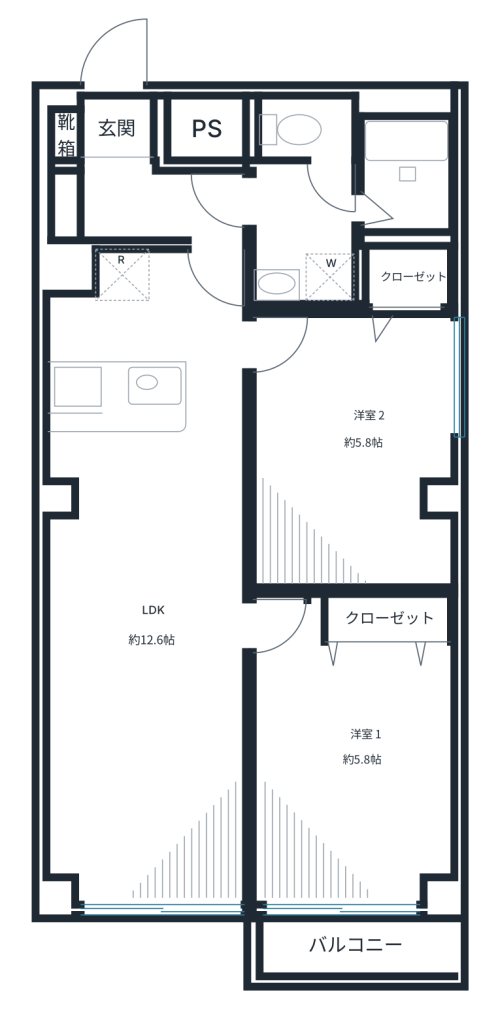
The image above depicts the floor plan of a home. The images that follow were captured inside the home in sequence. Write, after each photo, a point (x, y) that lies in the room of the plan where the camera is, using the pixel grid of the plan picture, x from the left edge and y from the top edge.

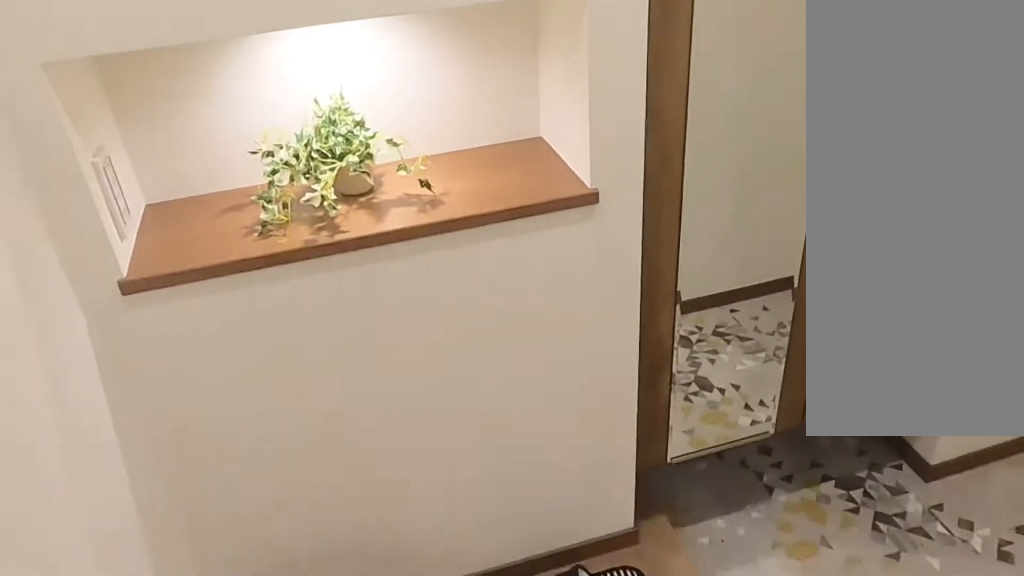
(130, 179)
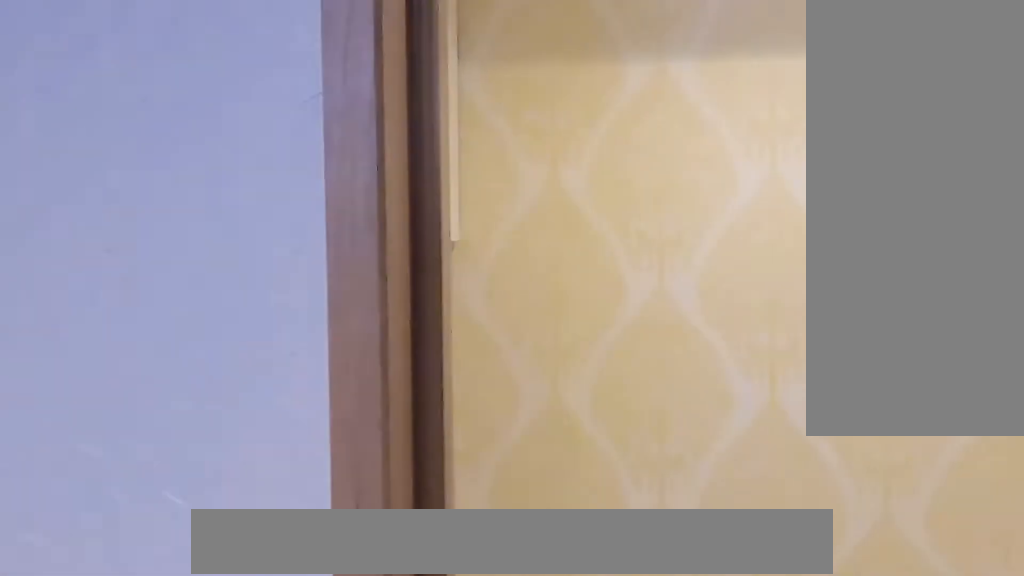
(341, 221)
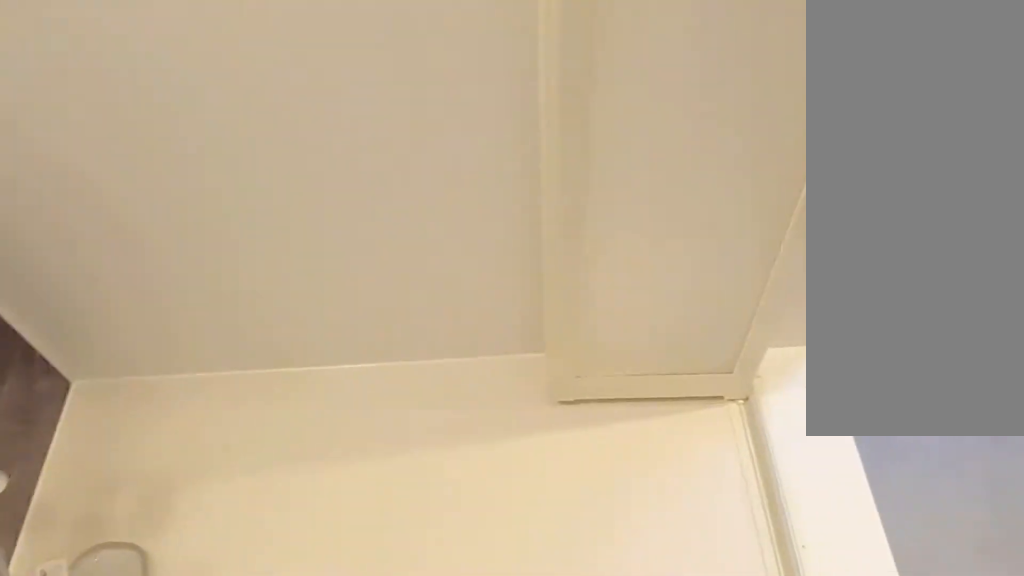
(340, 221)
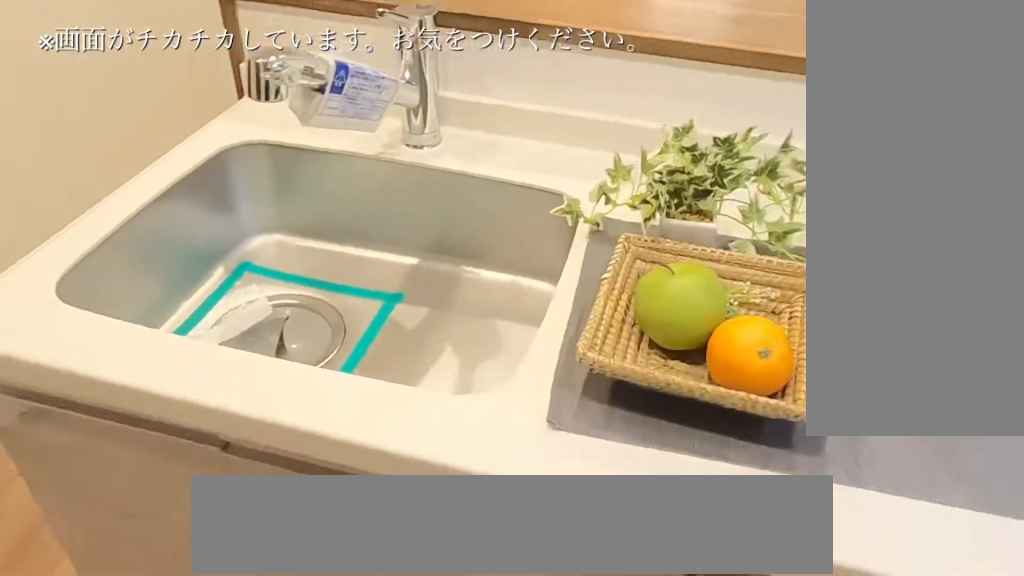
(127, 313)
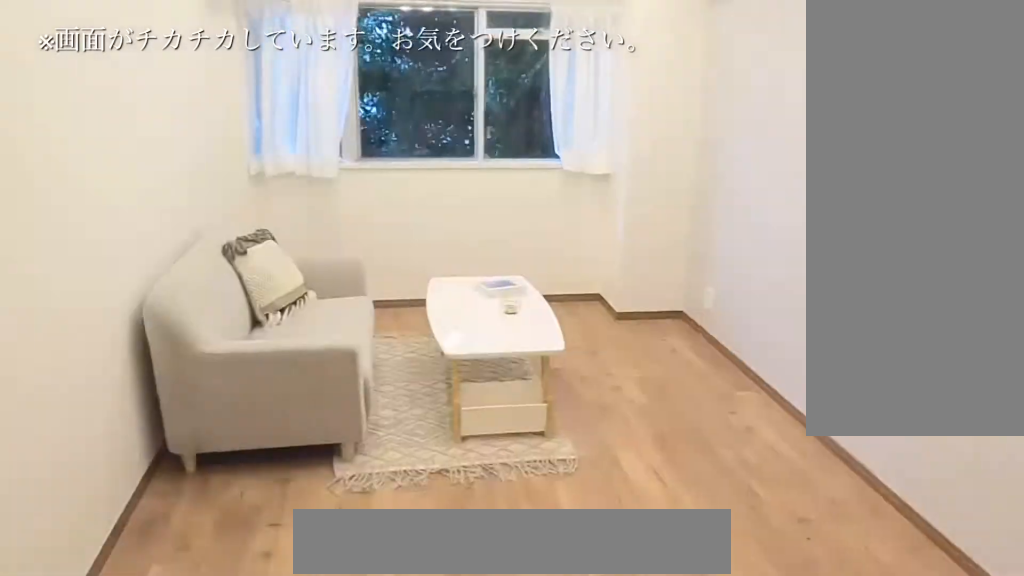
(155, 640)
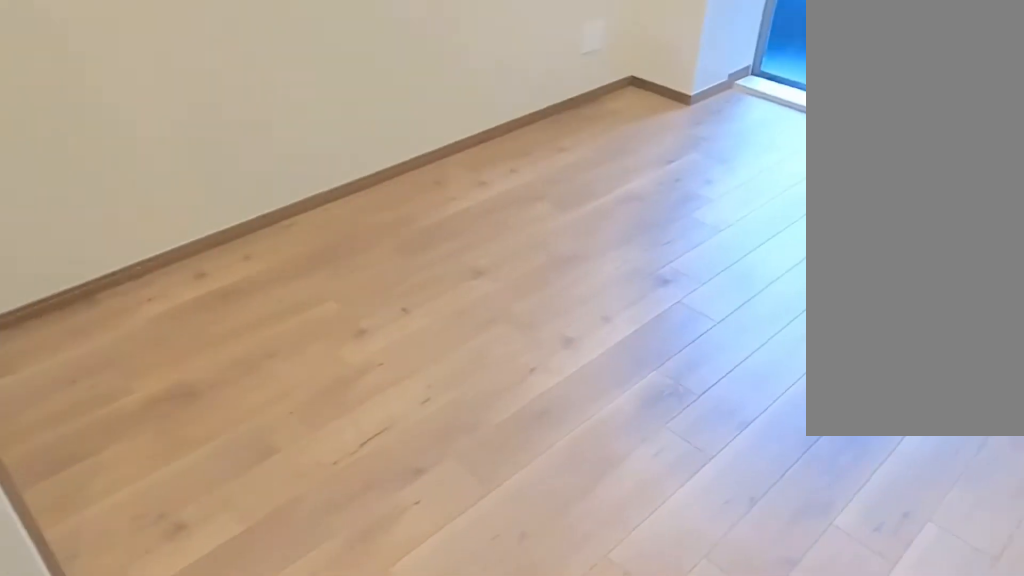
(383, 784)
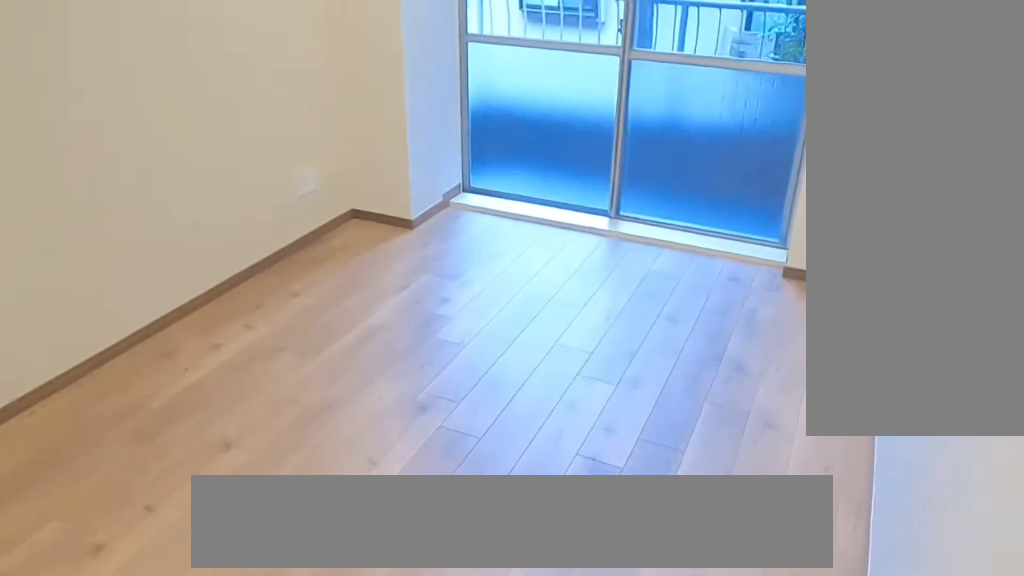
(372, 772)
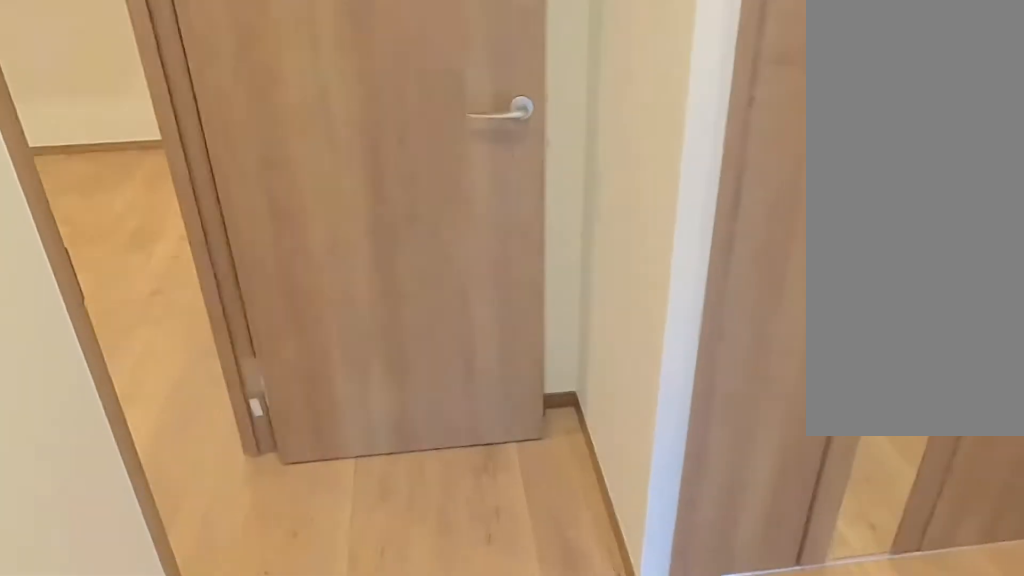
(372, 772)
